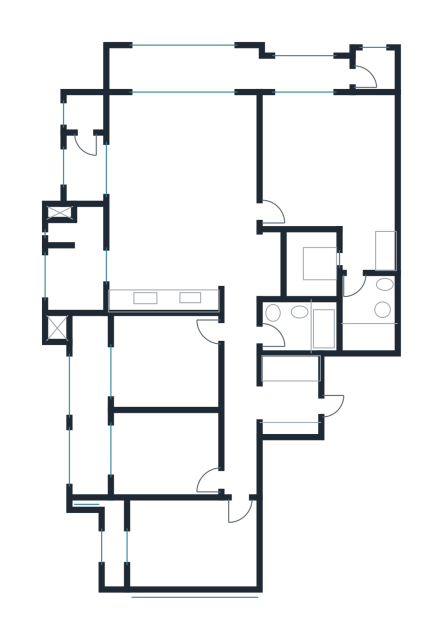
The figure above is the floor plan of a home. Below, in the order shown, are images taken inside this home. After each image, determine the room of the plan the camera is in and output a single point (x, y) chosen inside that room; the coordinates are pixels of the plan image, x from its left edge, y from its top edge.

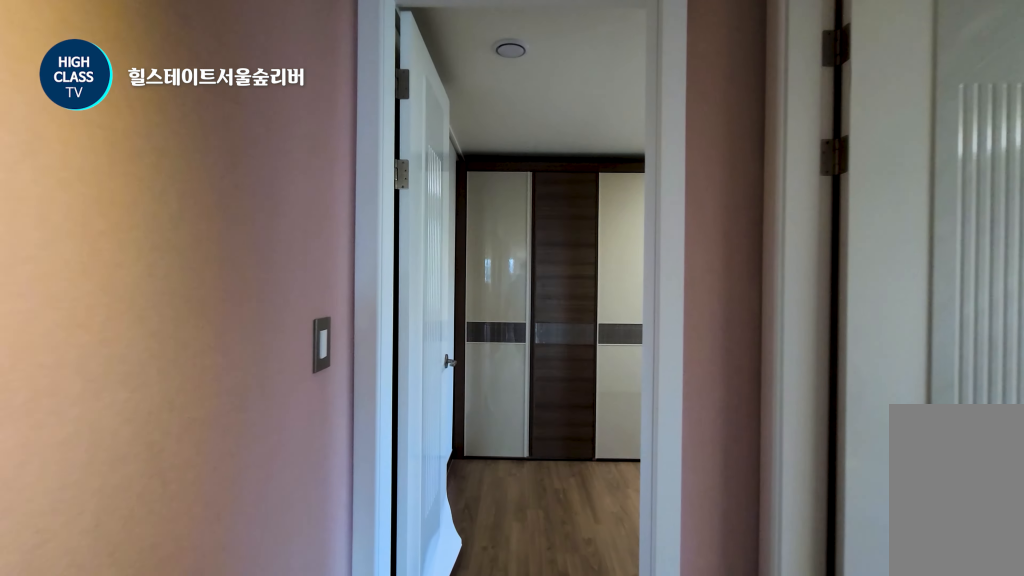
(239, 394)
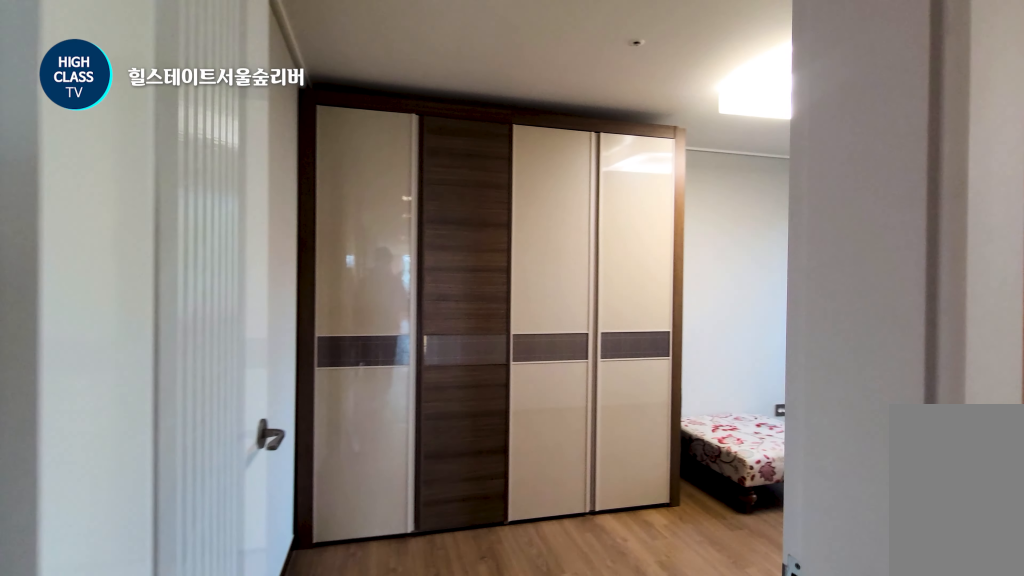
(239, 394)
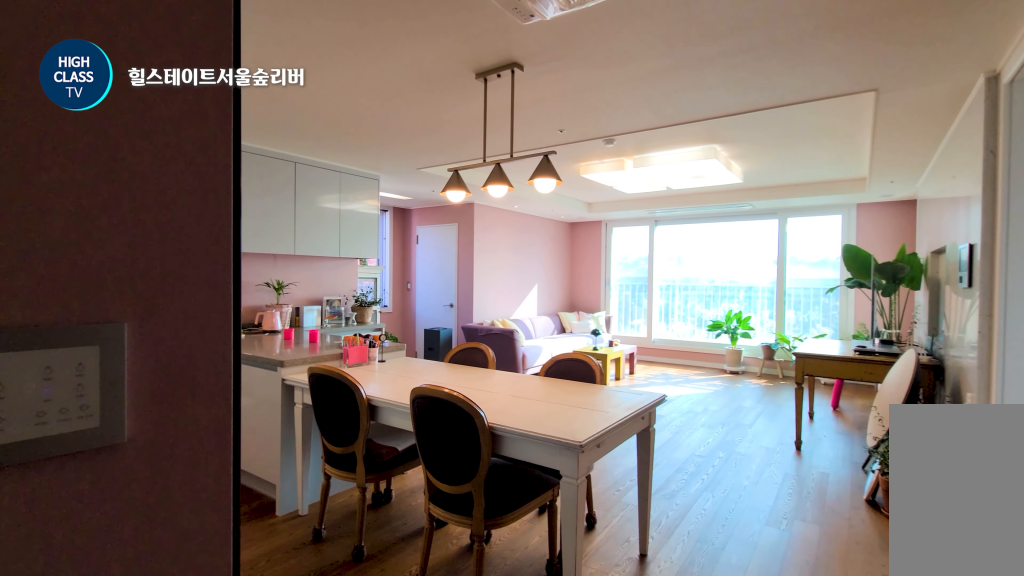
(239, 394)
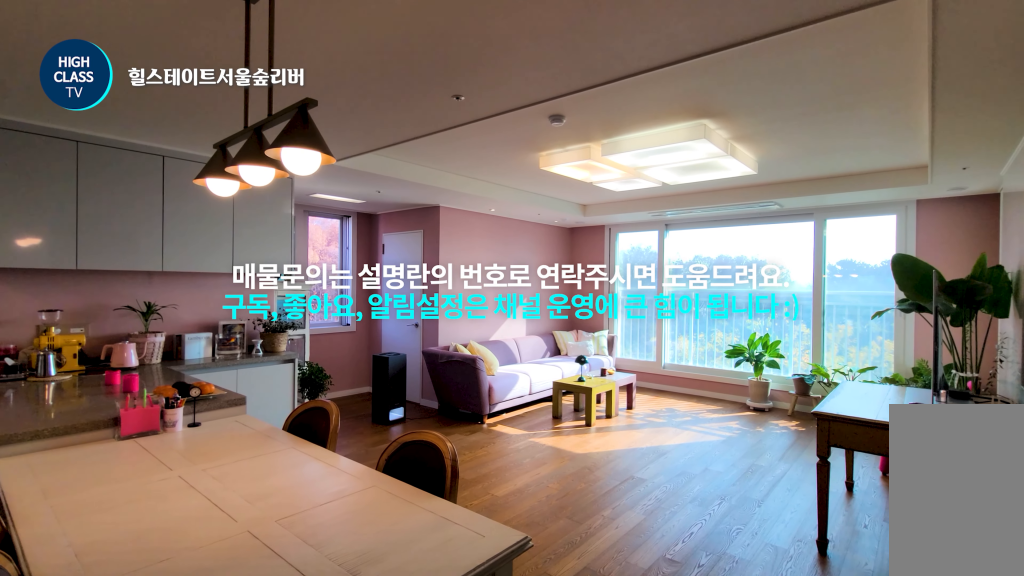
(183, 187)
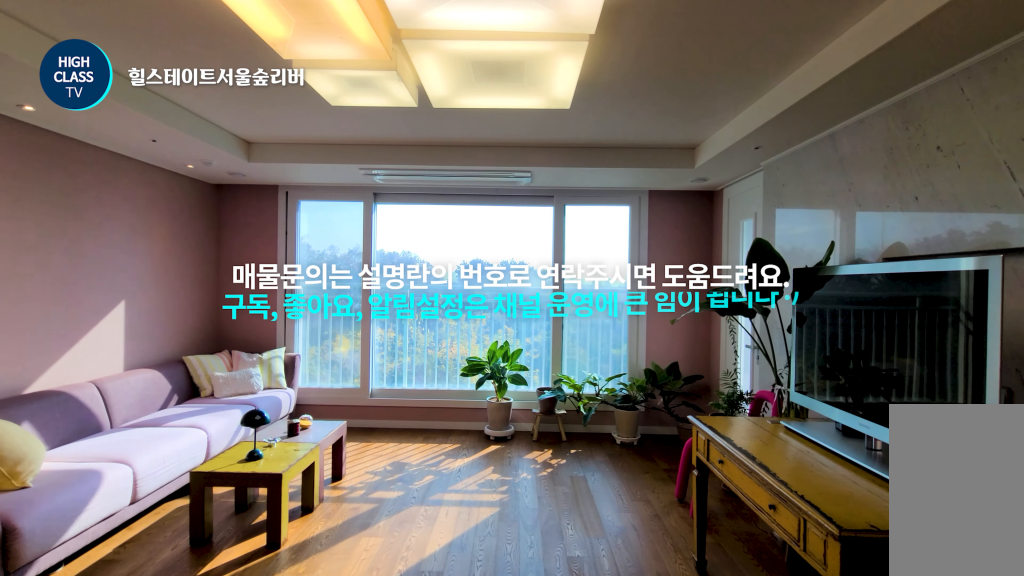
(183, 187)
